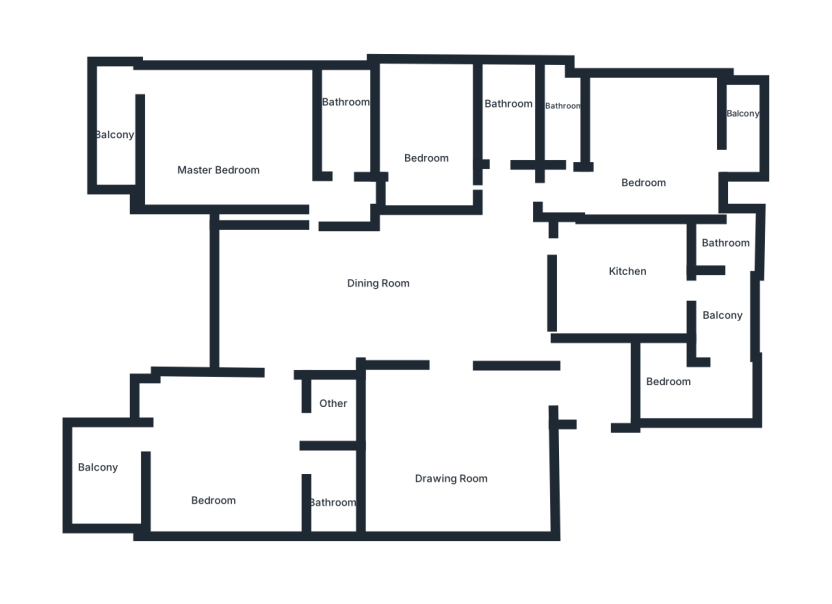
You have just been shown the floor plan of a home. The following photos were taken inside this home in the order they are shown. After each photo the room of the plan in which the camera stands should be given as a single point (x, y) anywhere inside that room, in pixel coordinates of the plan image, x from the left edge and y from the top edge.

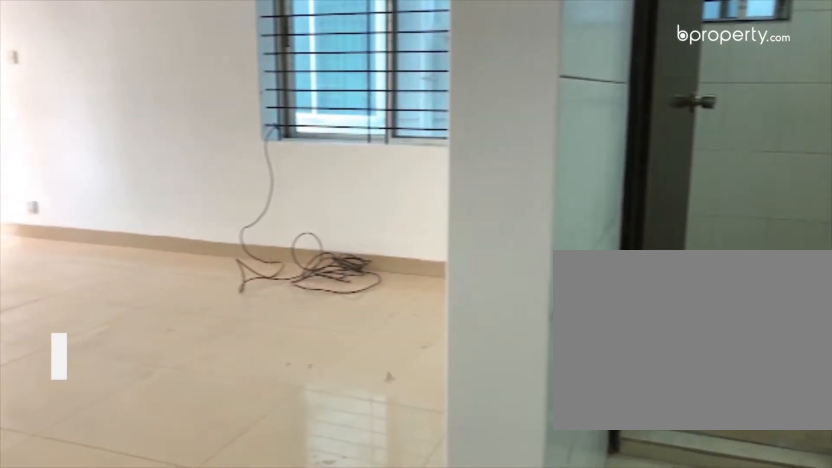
(223, 139)
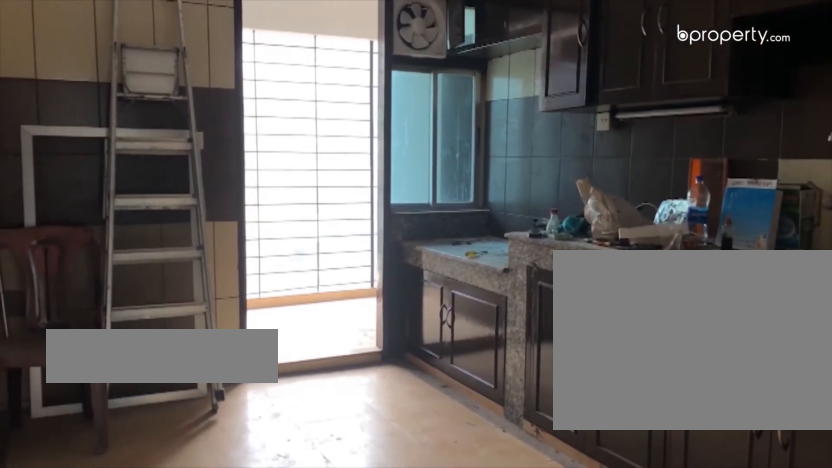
(627, 269)
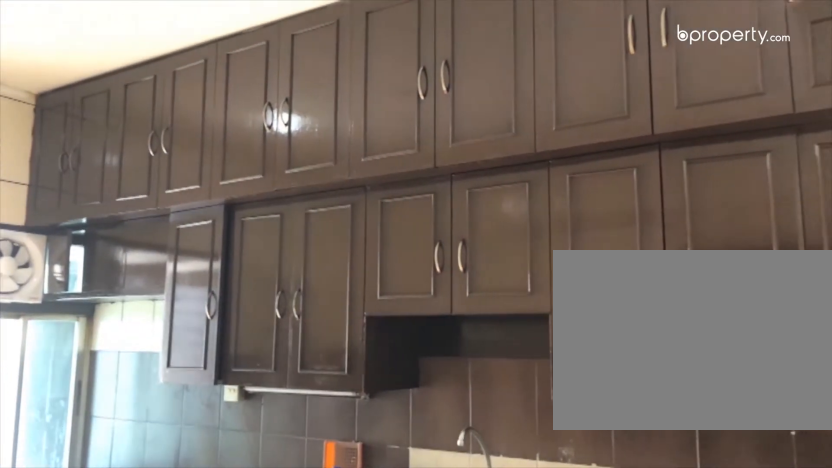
(627, 270)
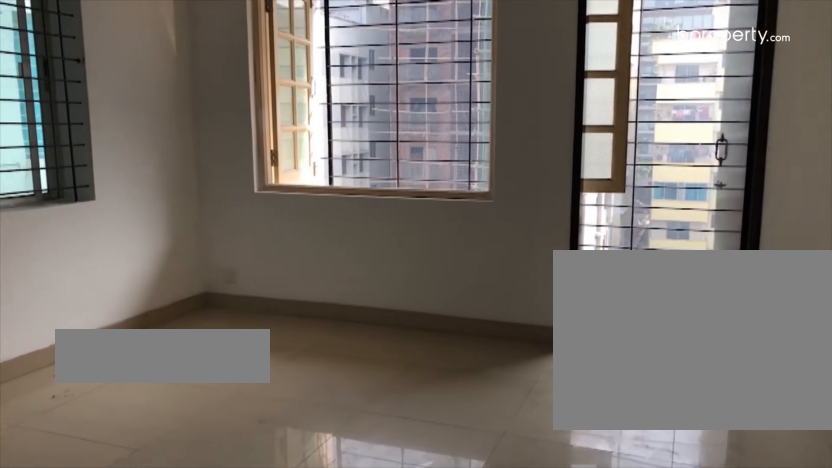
(644, 145)
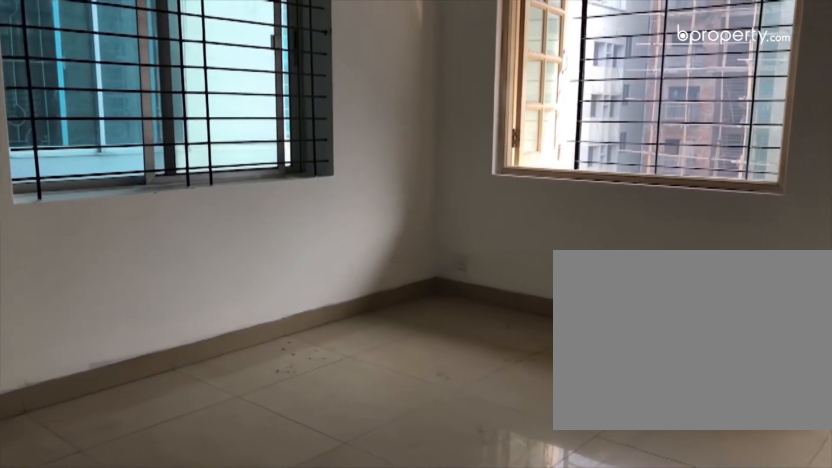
(644, 145)
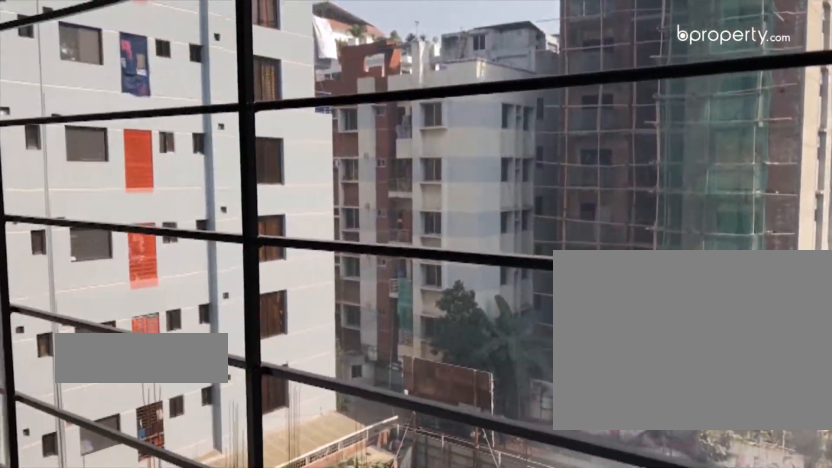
(742, 128)
